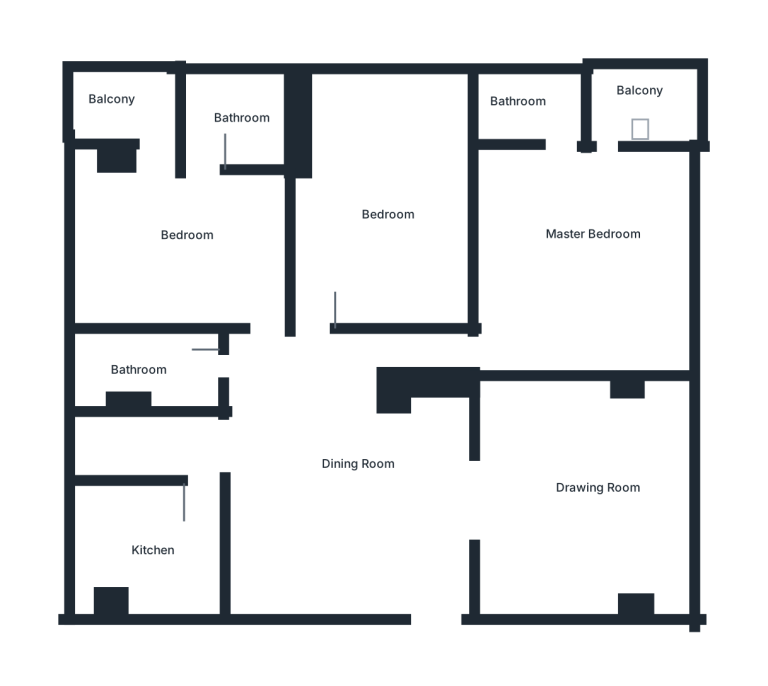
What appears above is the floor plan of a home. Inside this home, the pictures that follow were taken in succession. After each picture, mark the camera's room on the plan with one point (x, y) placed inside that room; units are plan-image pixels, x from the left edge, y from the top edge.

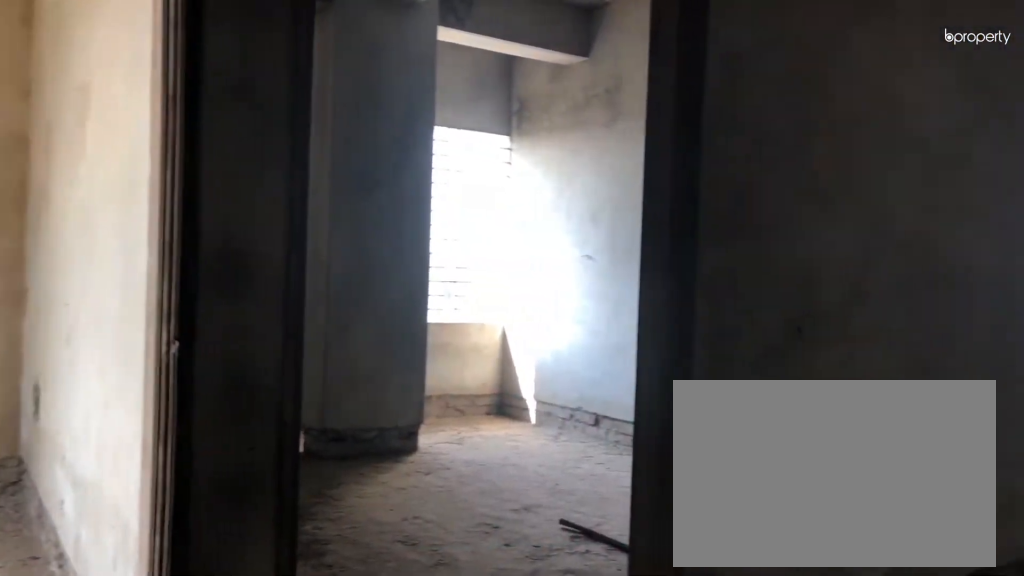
(358, 455)
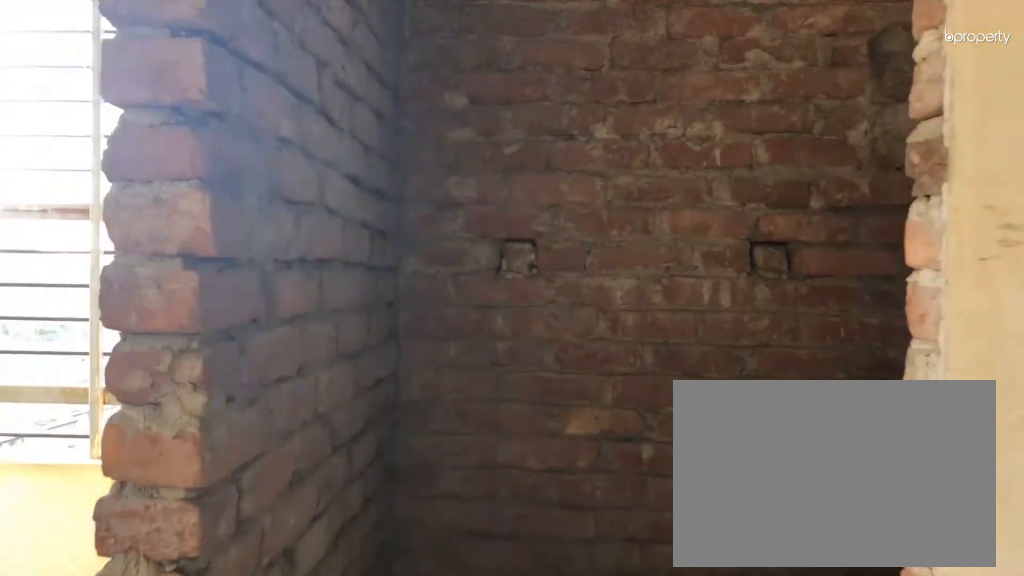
(222, 160)
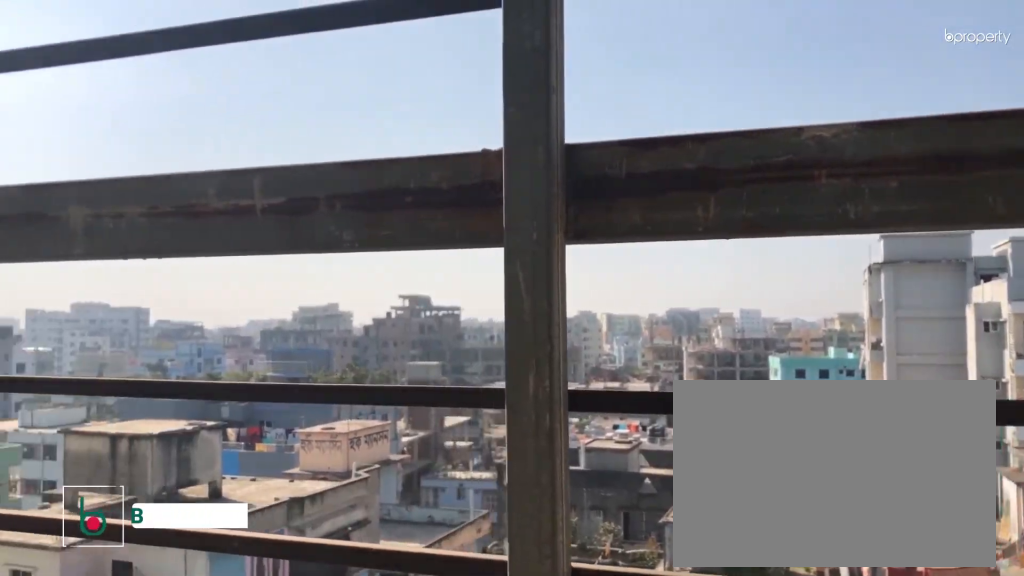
(127, 107)
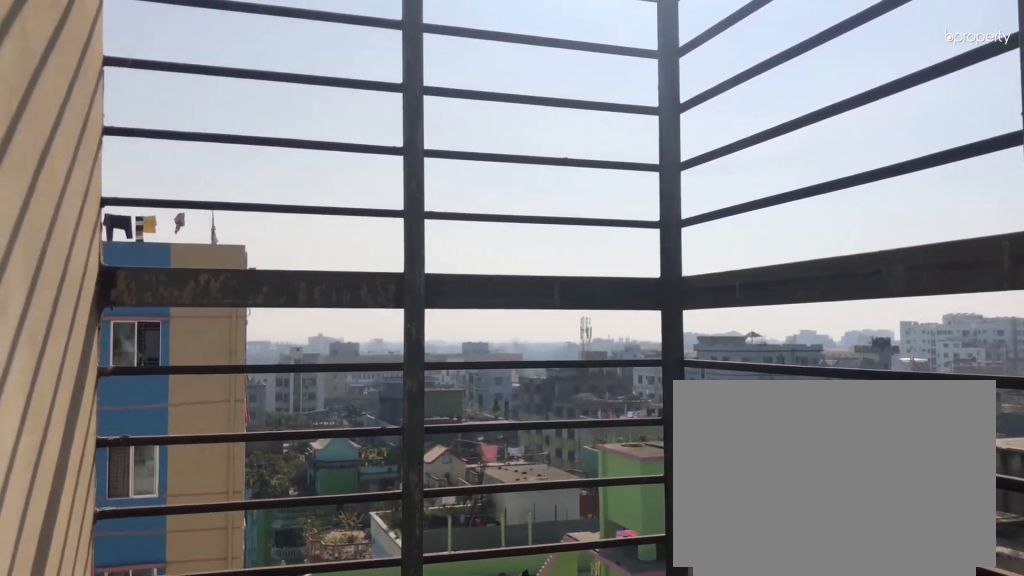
(127, 107)
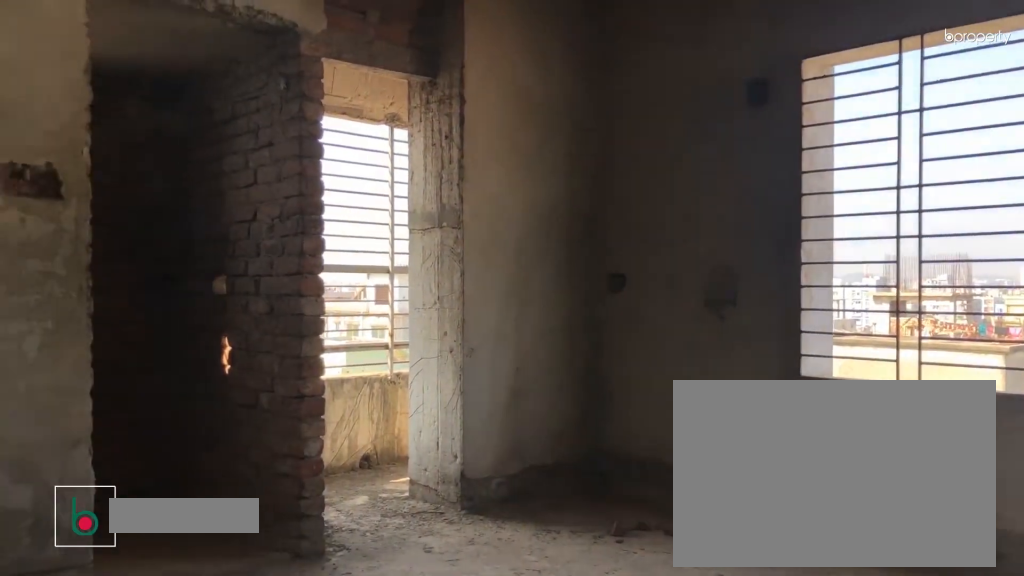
(593, 239)
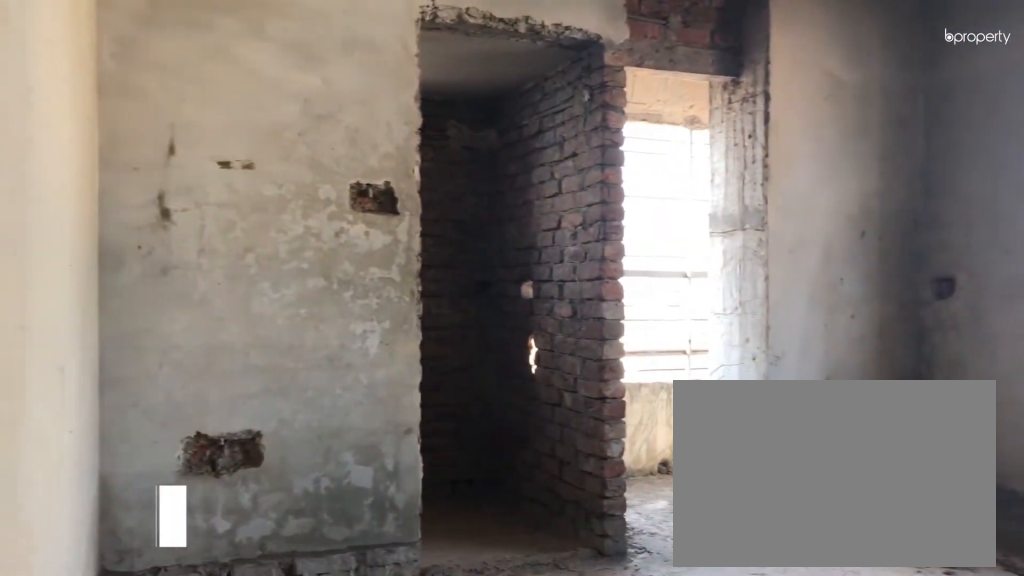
(593, 239)
